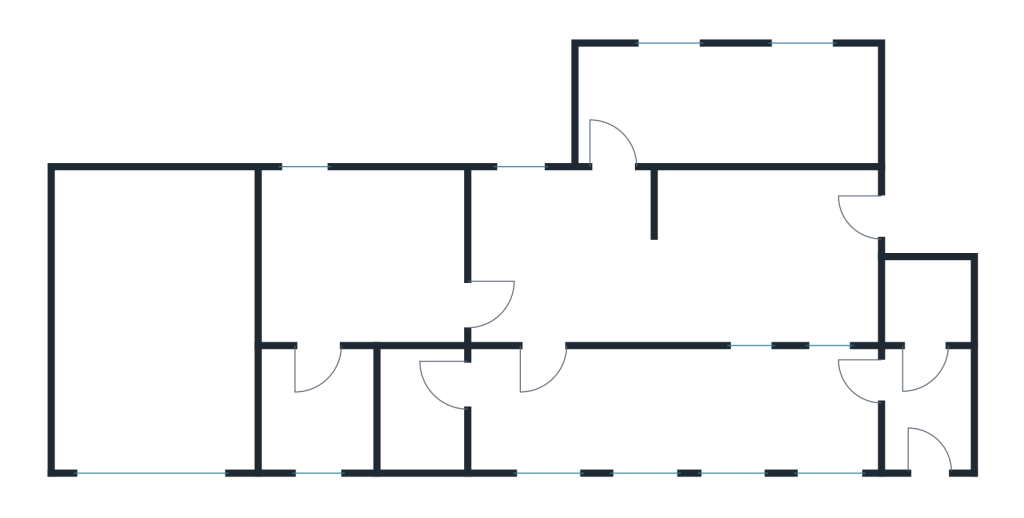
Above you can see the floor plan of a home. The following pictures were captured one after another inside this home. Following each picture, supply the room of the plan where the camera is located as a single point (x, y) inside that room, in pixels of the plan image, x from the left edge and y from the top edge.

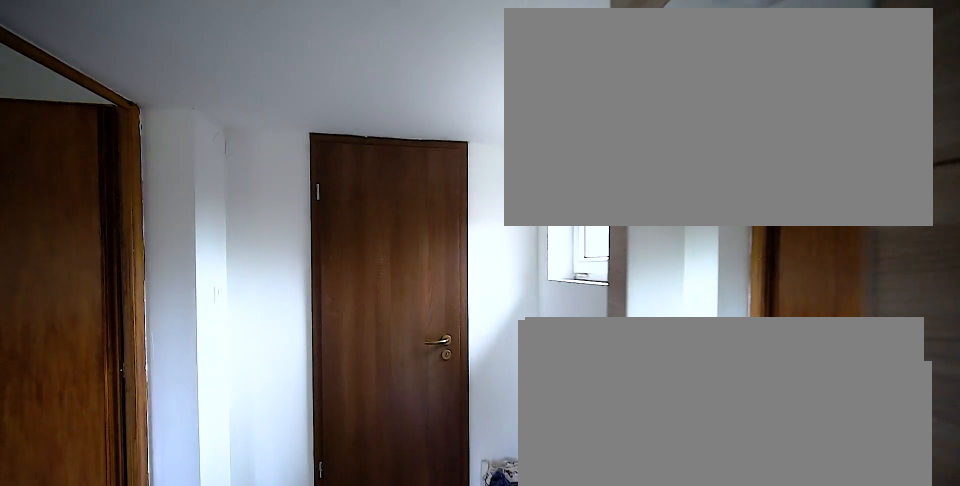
(928, 415)
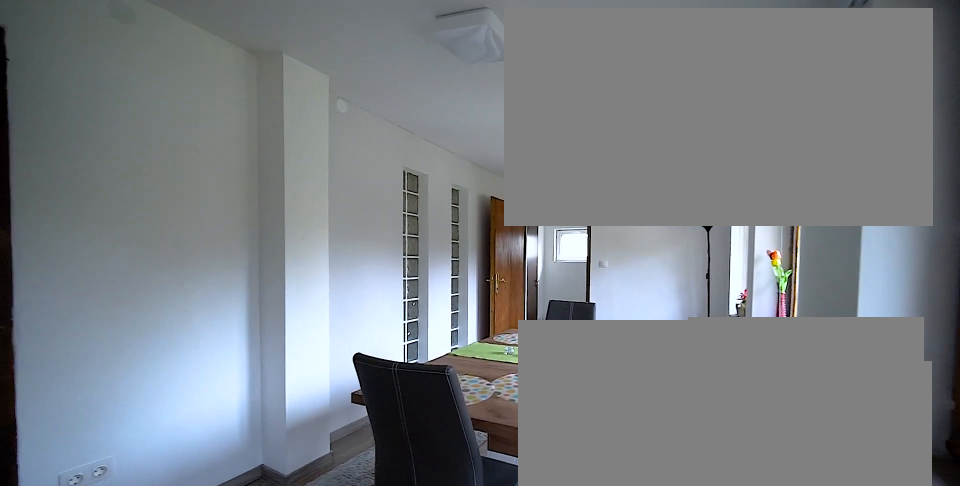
(666, 414)
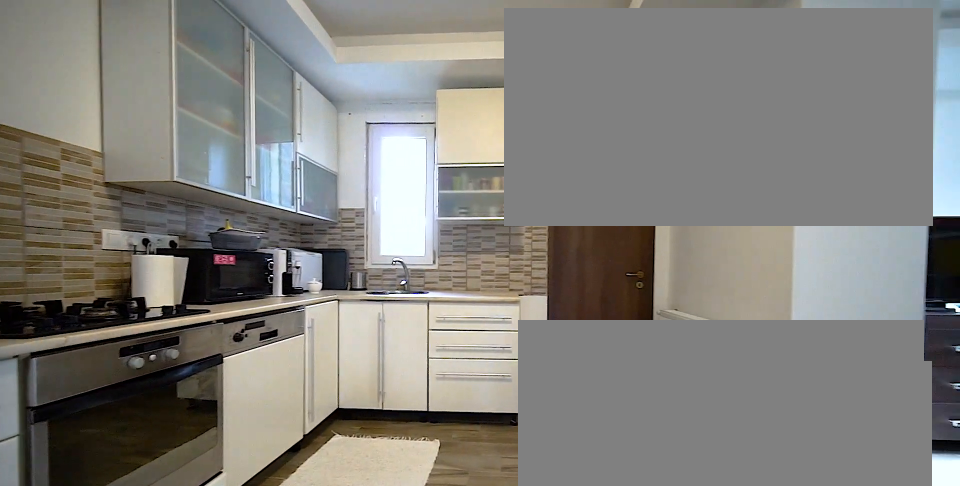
(666, 284)
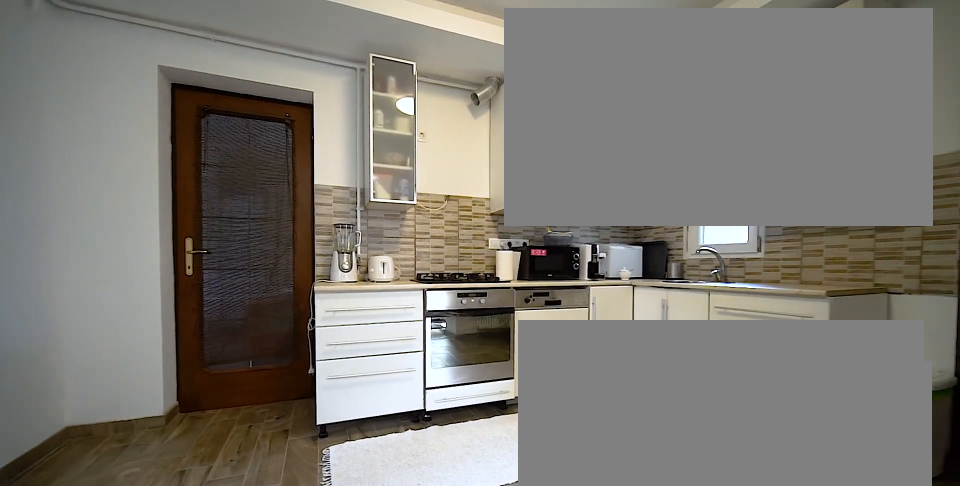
(666, 283)
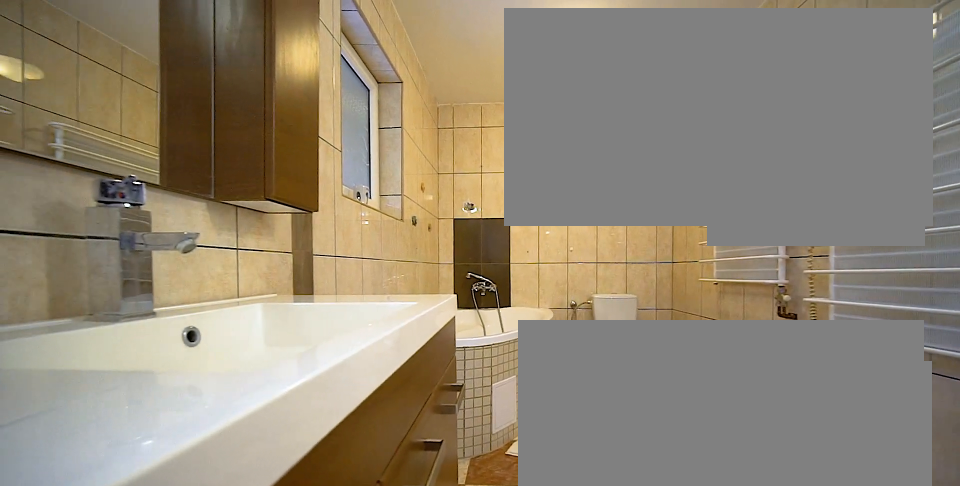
(730, 106)
